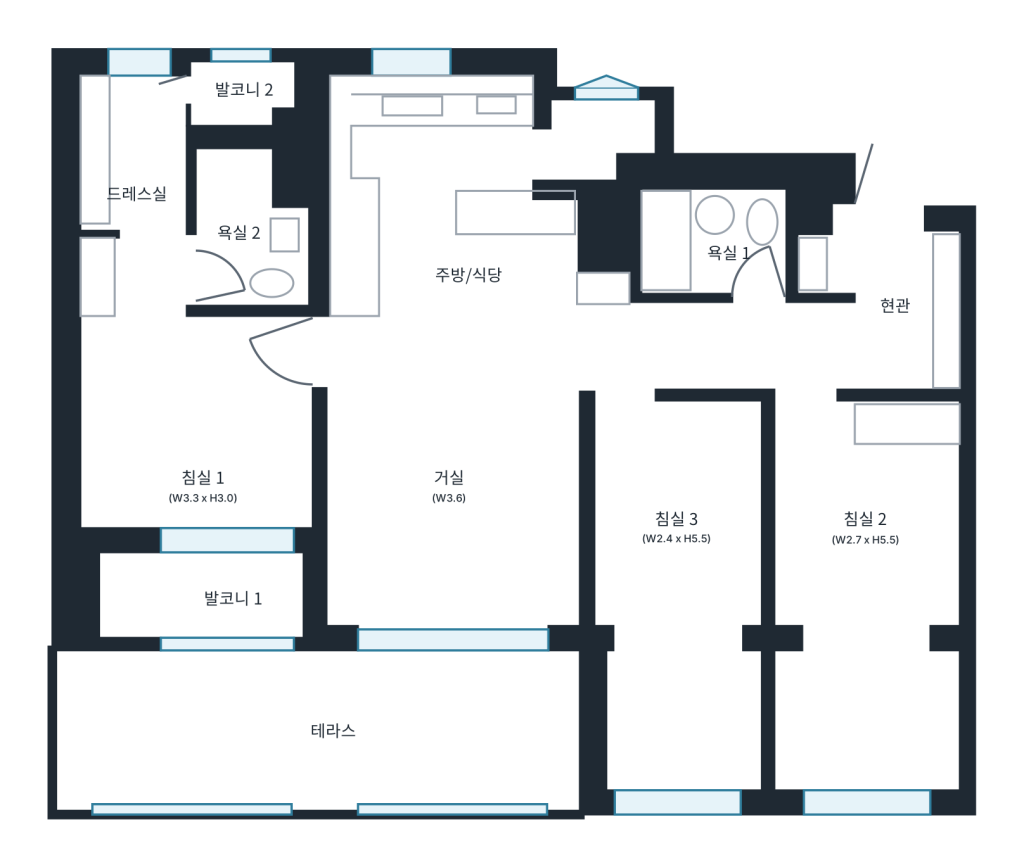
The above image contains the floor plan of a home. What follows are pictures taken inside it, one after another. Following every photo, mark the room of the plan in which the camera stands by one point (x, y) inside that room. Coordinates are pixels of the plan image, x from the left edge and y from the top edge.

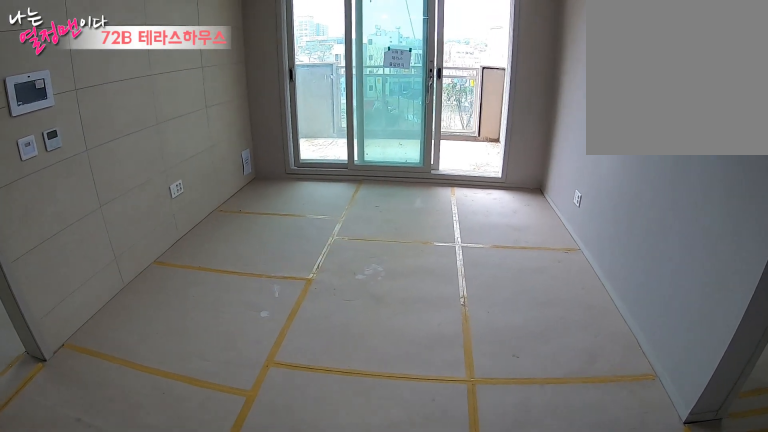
(445, 495)
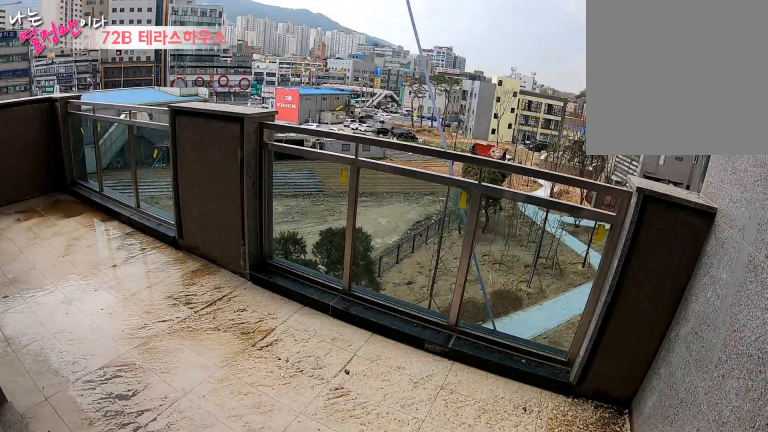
(327, 730)
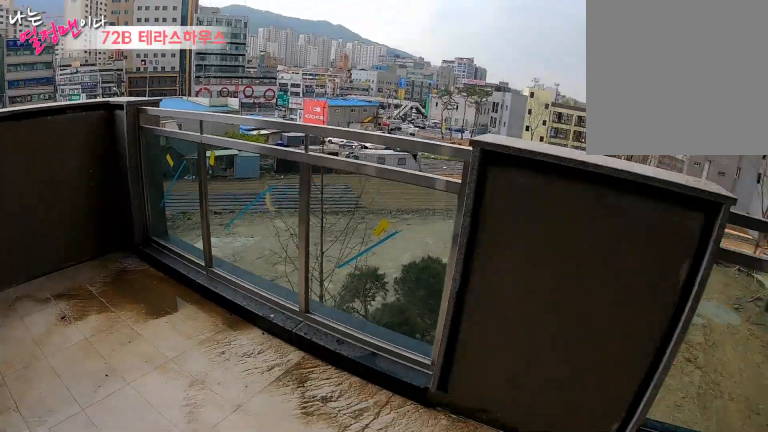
(327, 730)
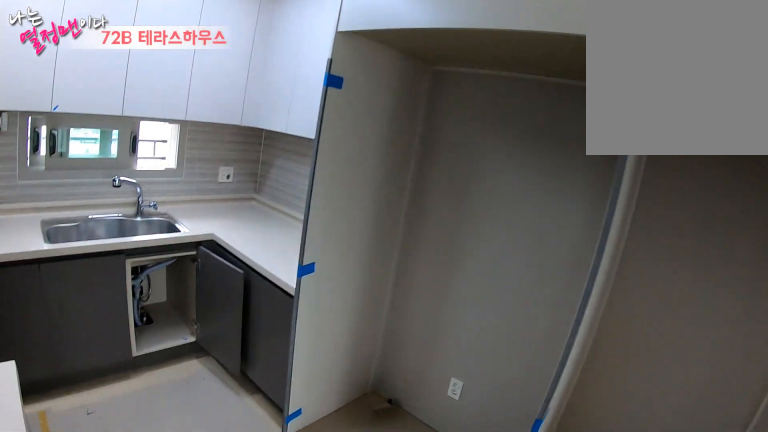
(458, 274)
